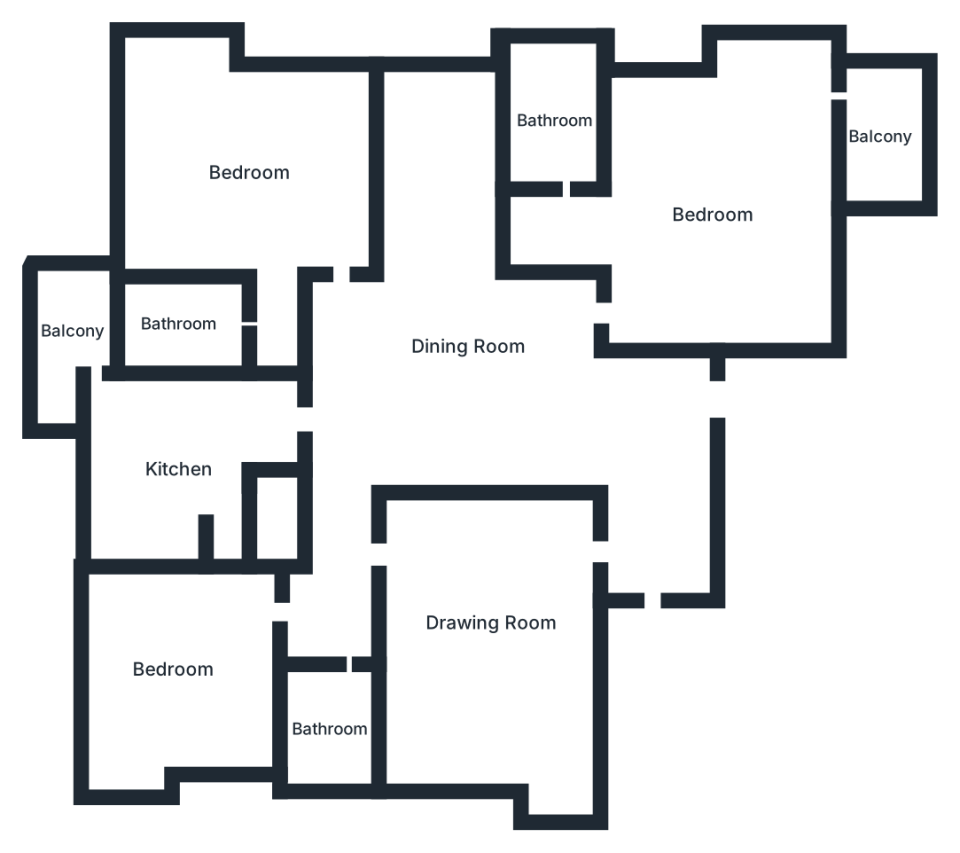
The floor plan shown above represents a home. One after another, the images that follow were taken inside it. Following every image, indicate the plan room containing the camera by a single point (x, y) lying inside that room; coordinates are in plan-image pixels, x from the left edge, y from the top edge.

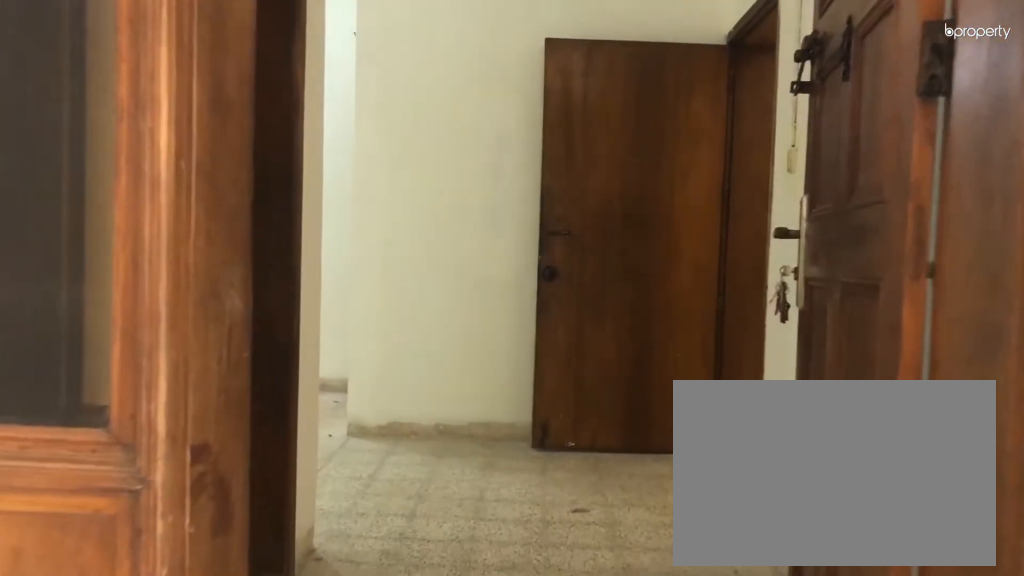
(652, 521)
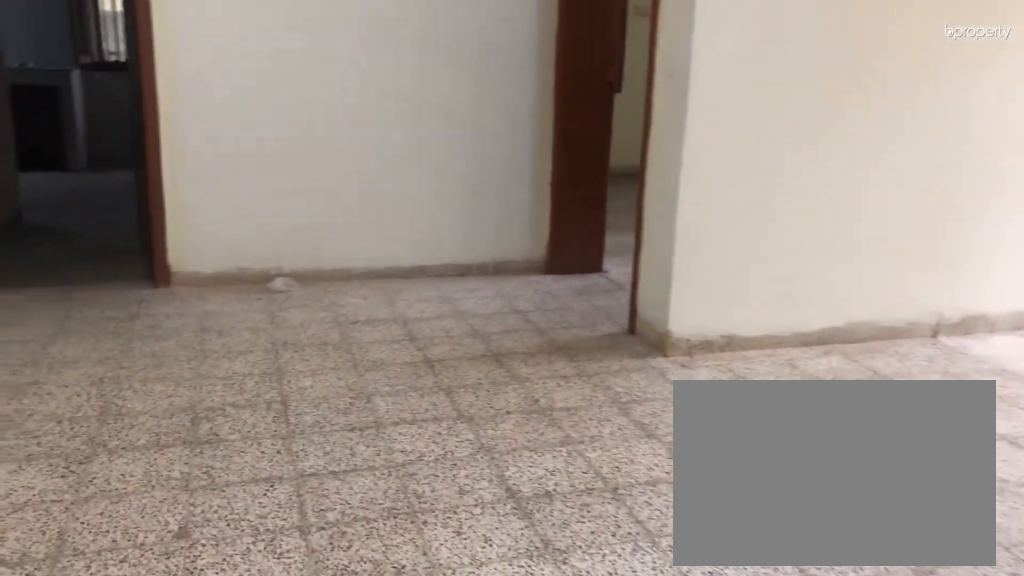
(460, 343)
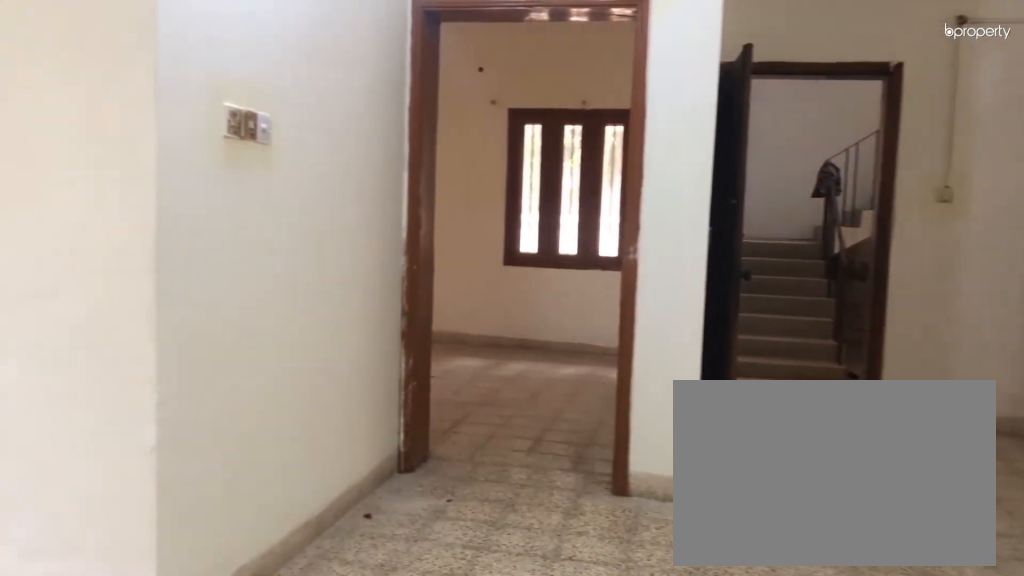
(460, 343)
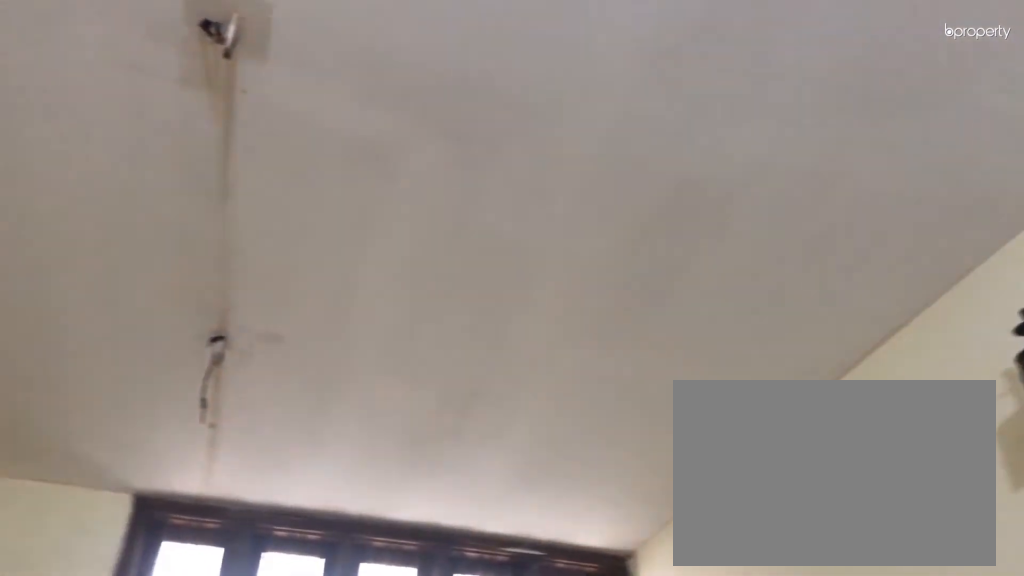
(492, 624)
